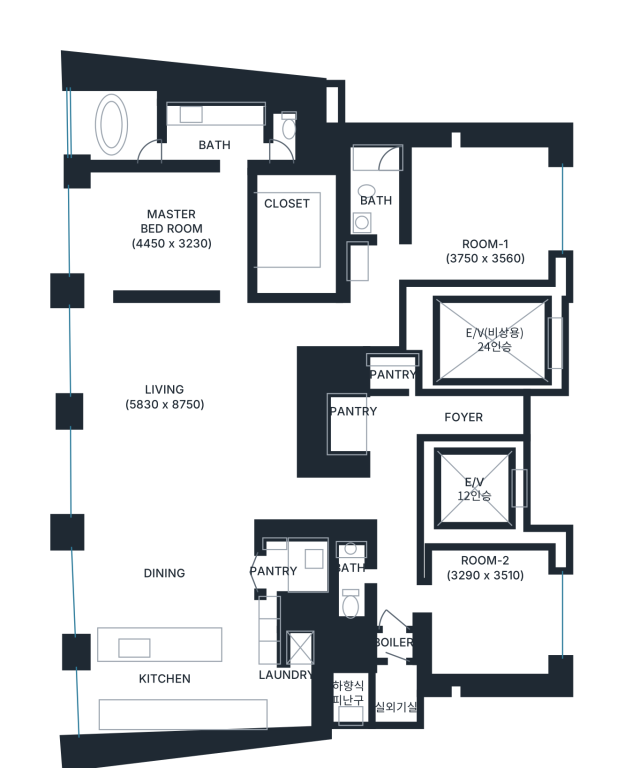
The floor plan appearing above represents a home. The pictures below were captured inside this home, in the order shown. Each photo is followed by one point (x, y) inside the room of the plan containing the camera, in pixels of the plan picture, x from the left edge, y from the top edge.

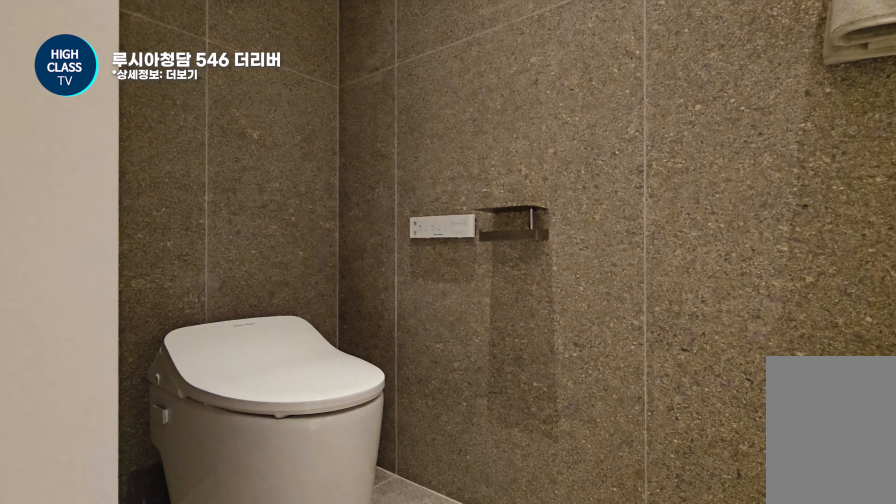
(352, 575)
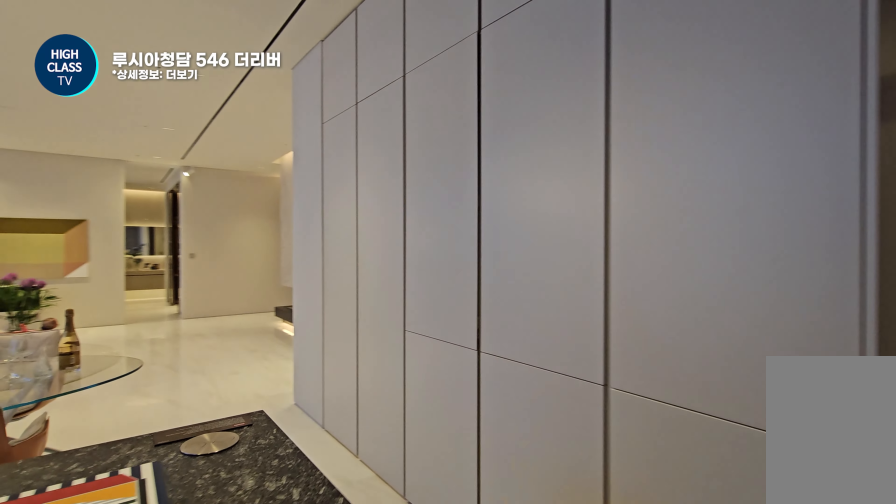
(194, 606)
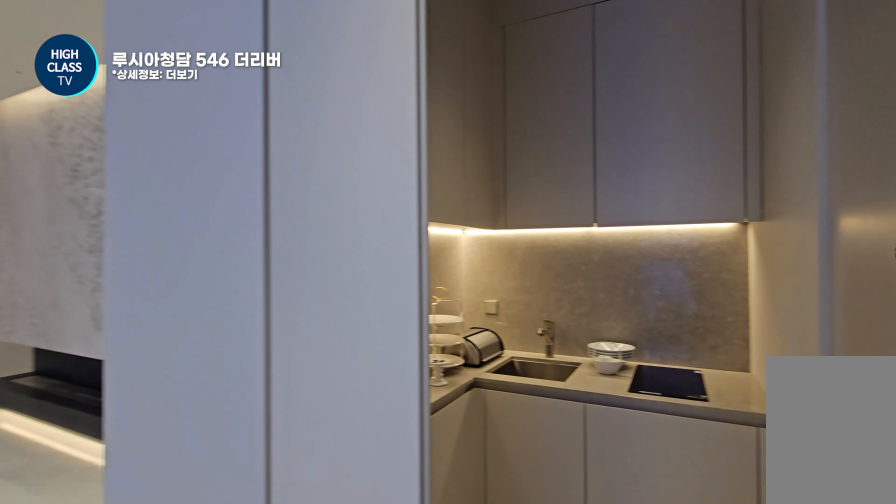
(194, 606)
